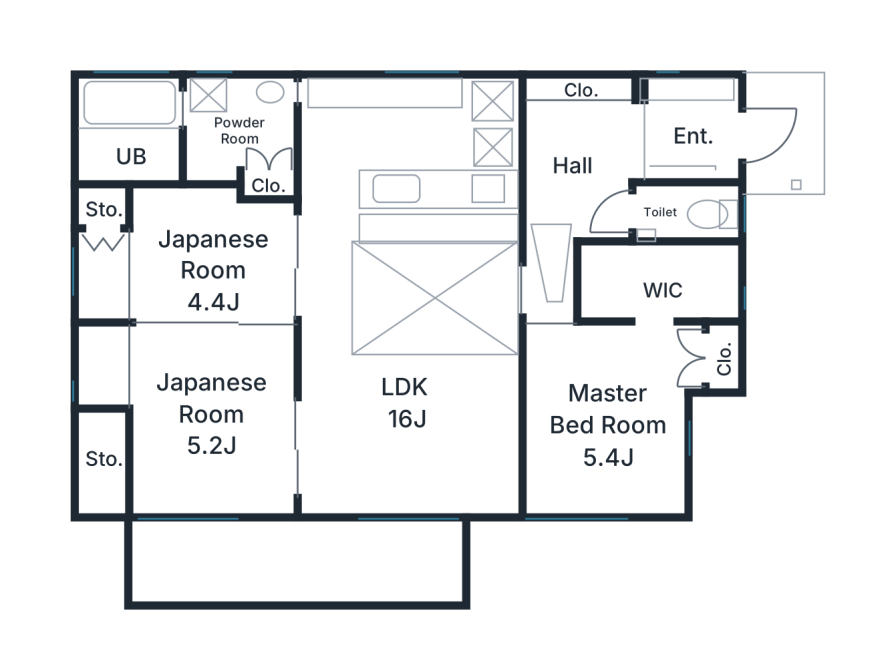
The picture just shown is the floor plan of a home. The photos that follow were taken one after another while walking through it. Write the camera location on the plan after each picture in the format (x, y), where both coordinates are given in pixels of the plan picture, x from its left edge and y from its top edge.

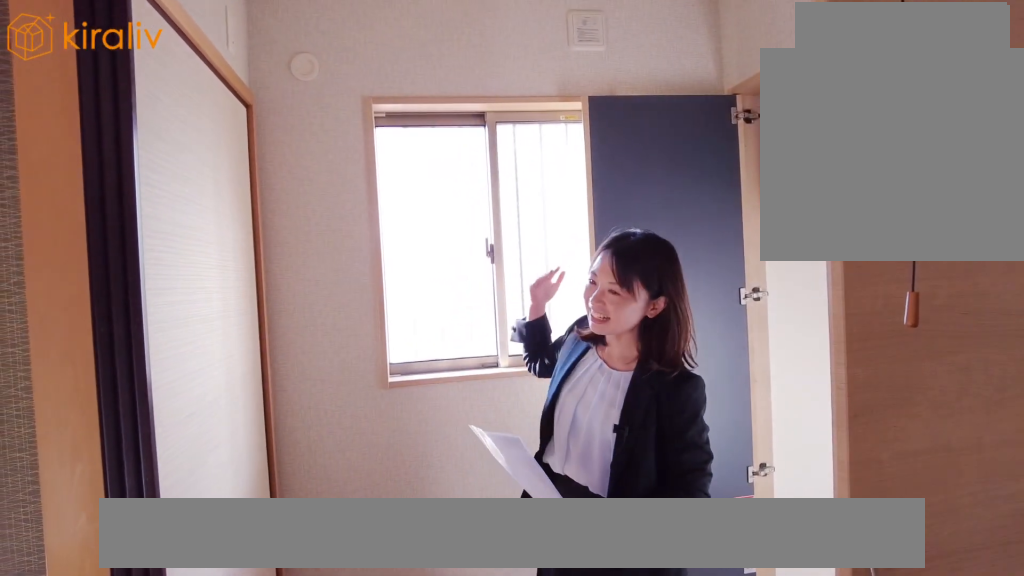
(138, 353)
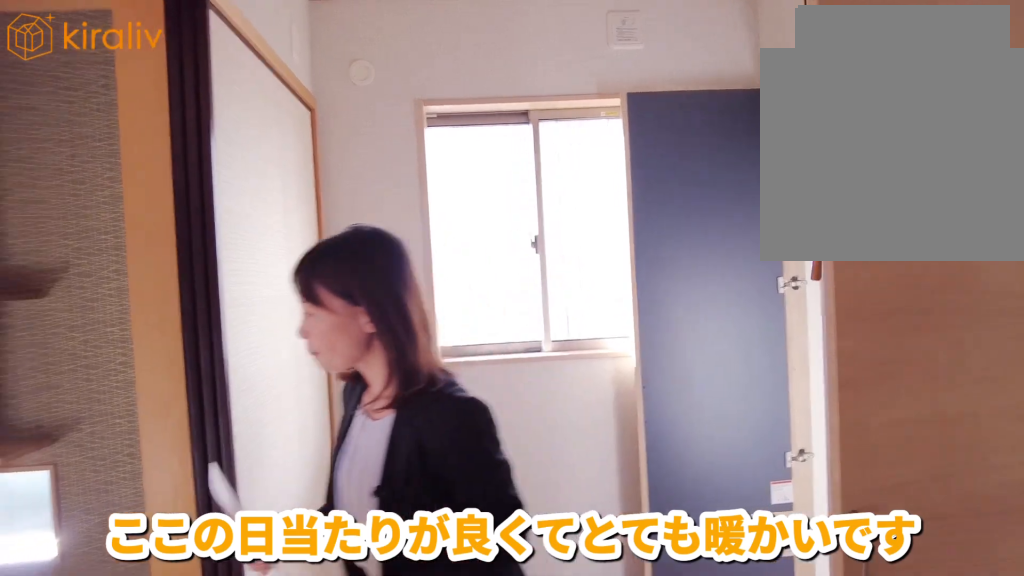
(142, 355)
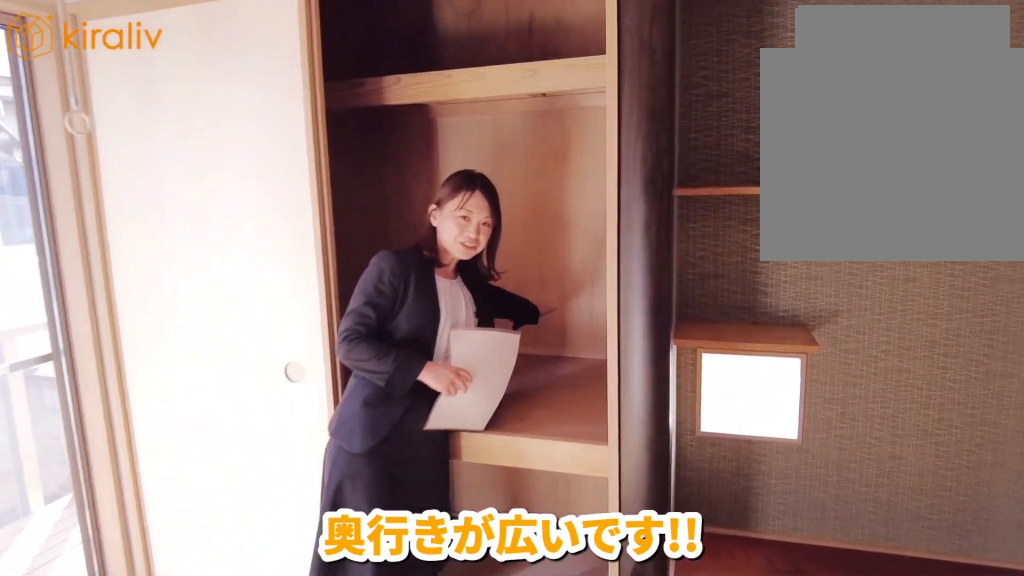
(152, 469)
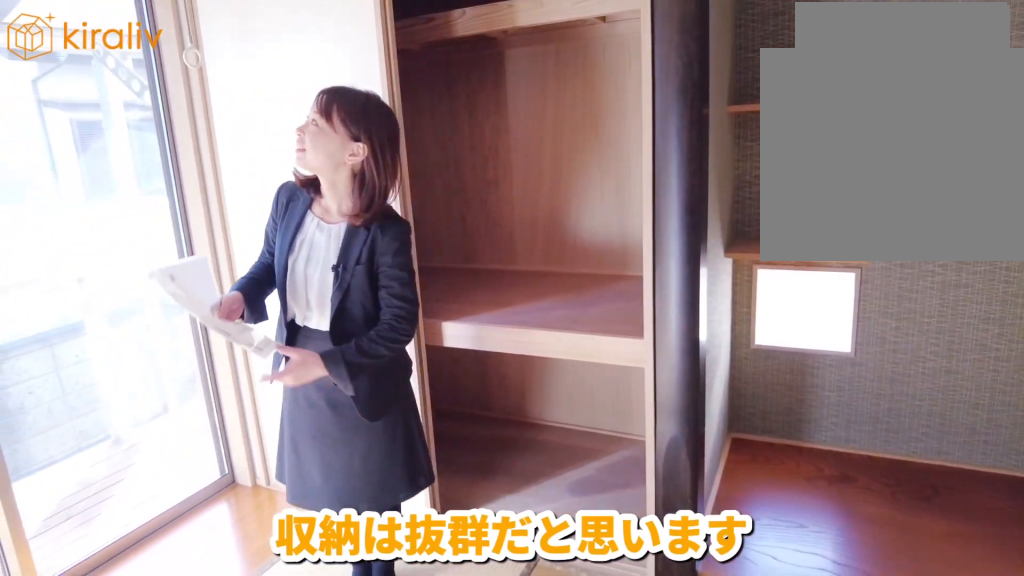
(152, 461)
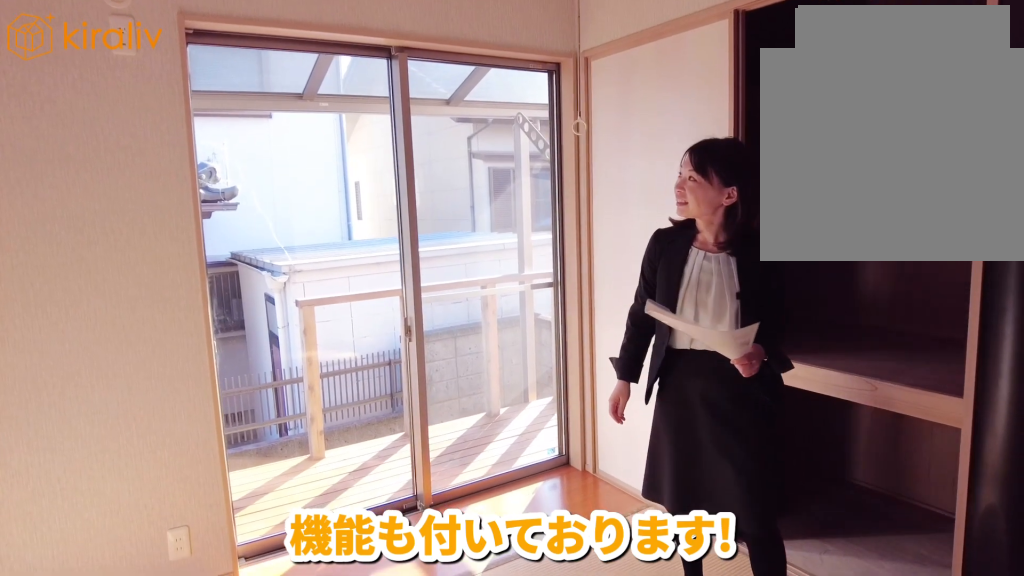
(155, 433)
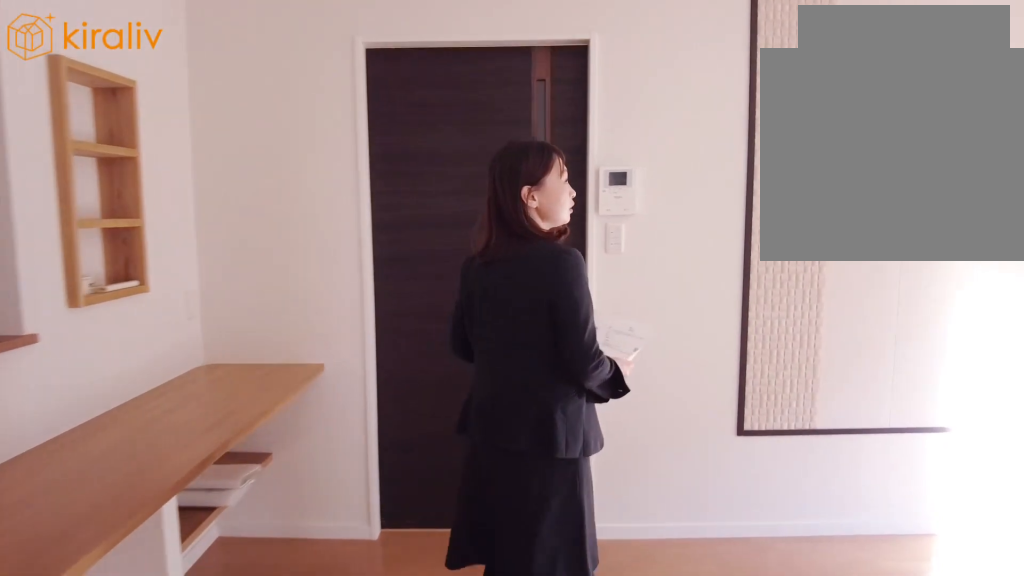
(451, 297)
